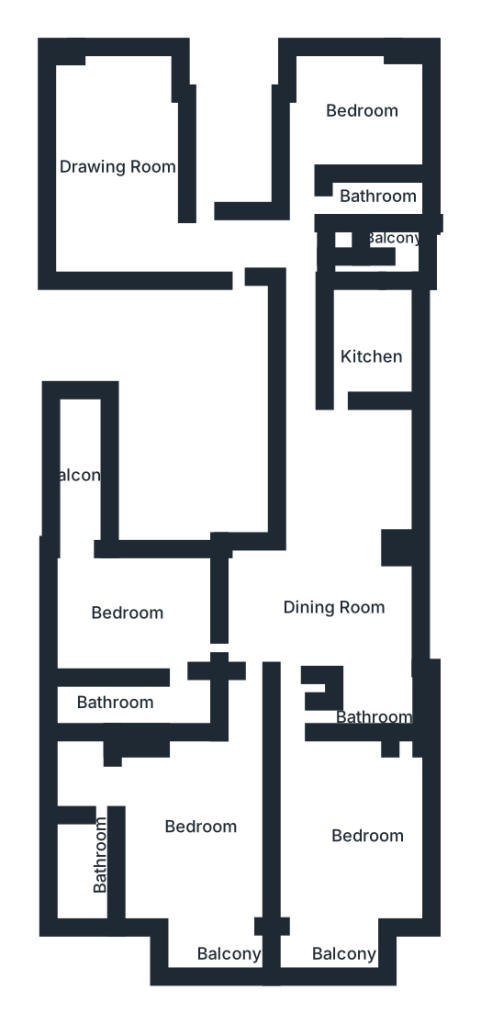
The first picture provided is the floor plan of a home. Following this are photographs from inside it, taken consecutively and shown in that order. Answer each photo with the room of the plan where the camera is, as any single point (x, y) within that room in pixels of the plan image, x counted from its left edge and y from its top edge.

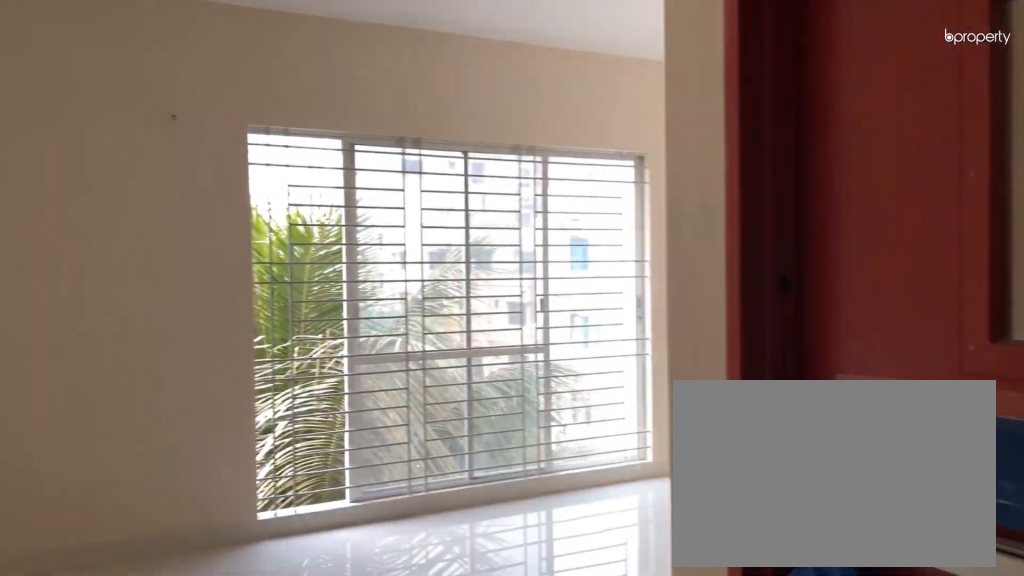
(203, 246)
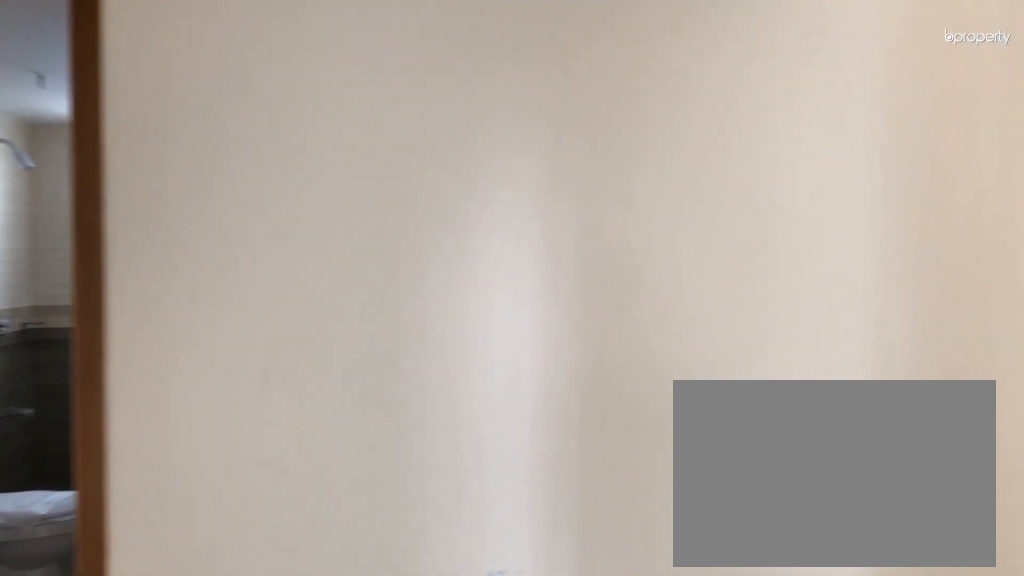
(302, 266)
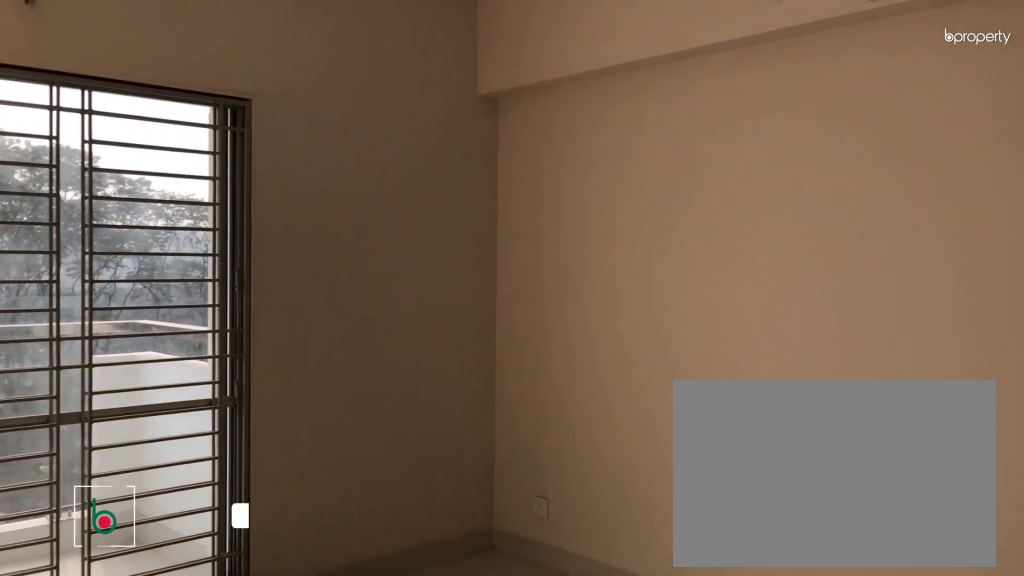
(191, 844)
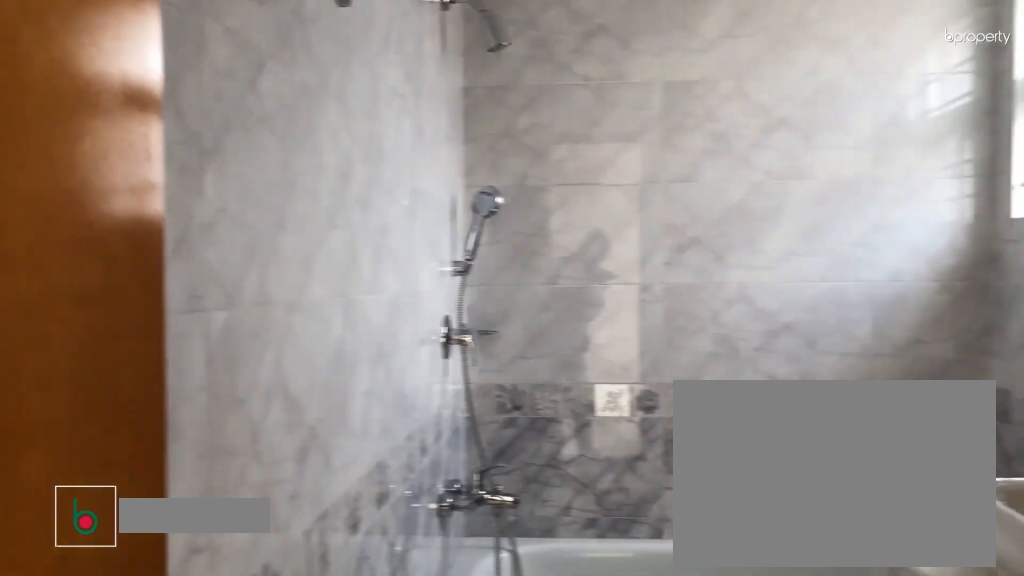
(99, 865)
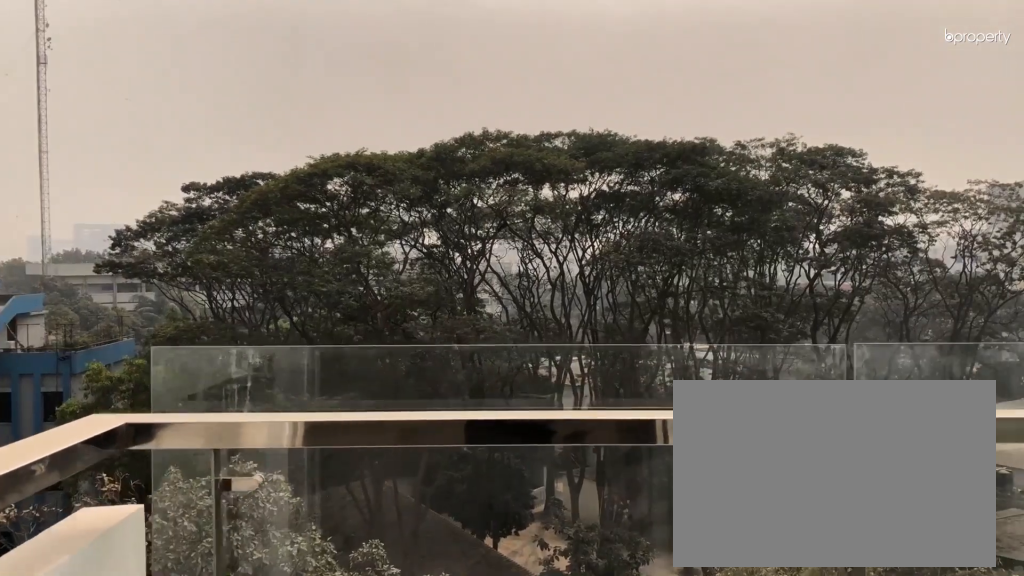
(325, 945)
